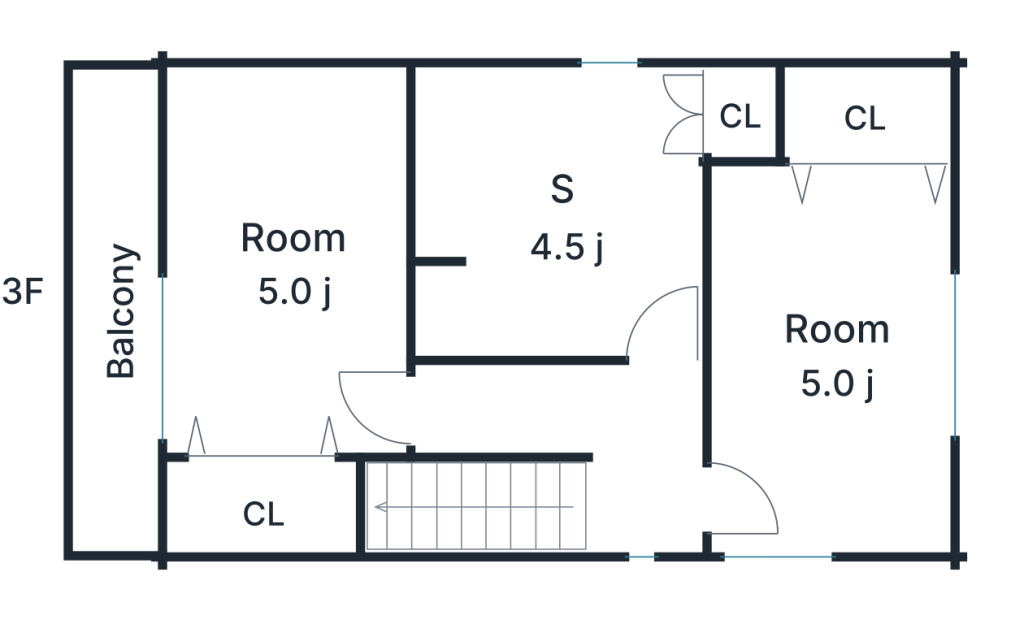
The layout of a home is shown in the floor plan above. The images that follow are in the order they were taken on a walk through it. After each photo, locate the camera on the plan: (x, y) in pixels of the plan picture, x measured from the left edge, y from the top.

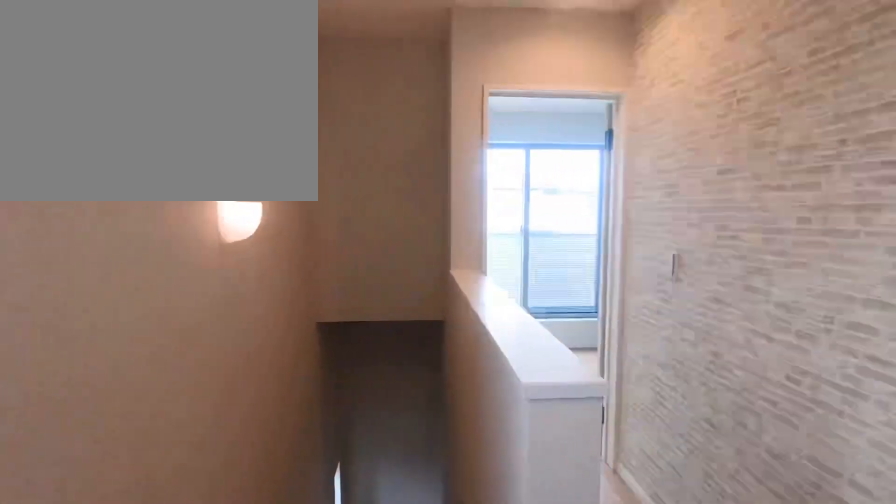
(656, 439)
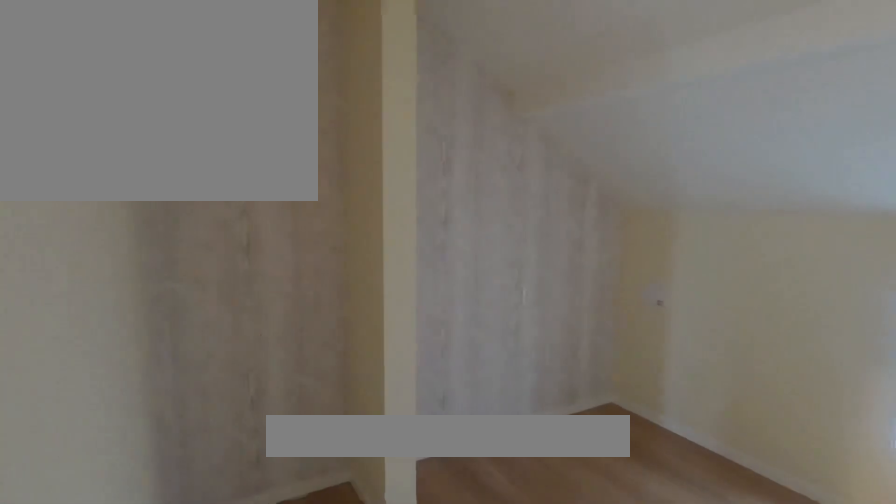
(568, 264)
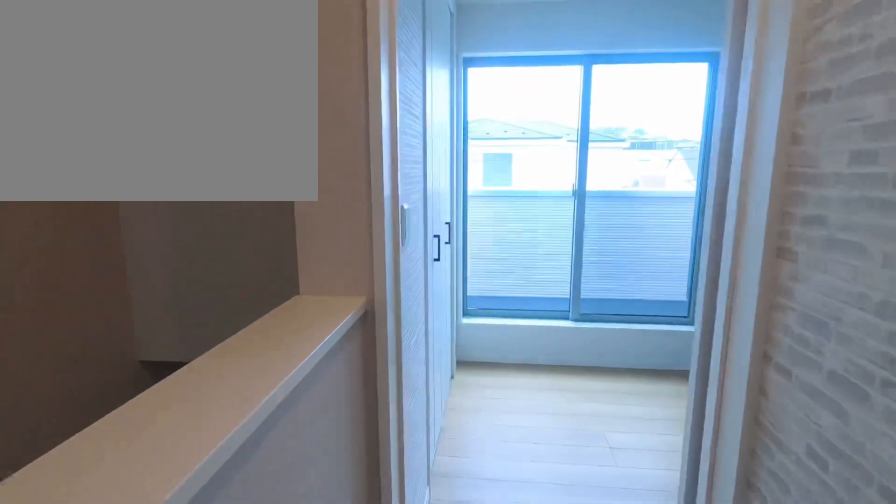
(414, 406)
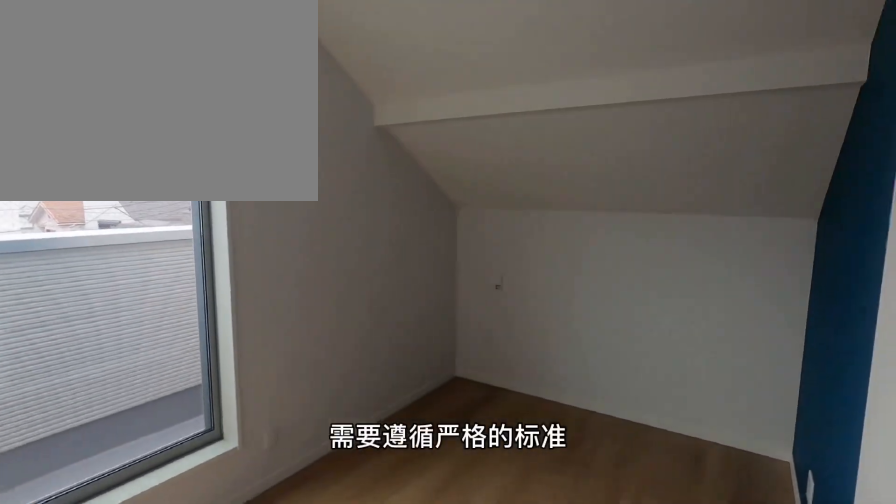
(292, 258)
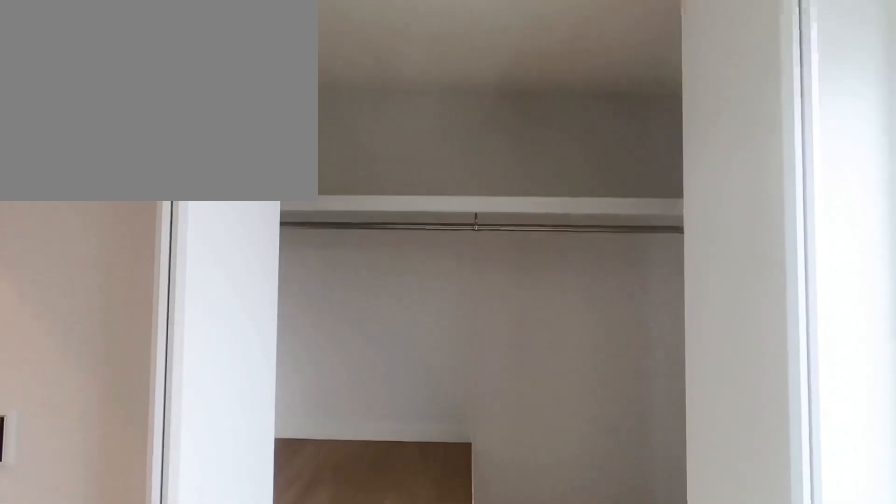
(265, 505)
